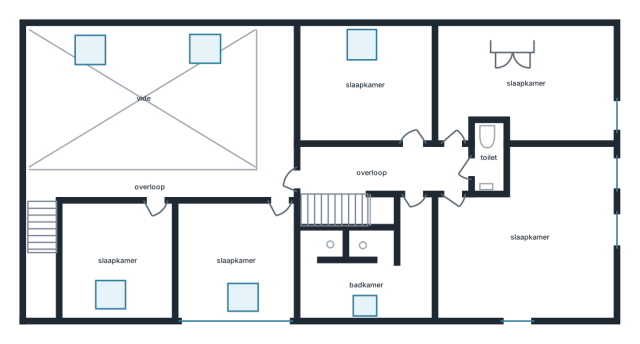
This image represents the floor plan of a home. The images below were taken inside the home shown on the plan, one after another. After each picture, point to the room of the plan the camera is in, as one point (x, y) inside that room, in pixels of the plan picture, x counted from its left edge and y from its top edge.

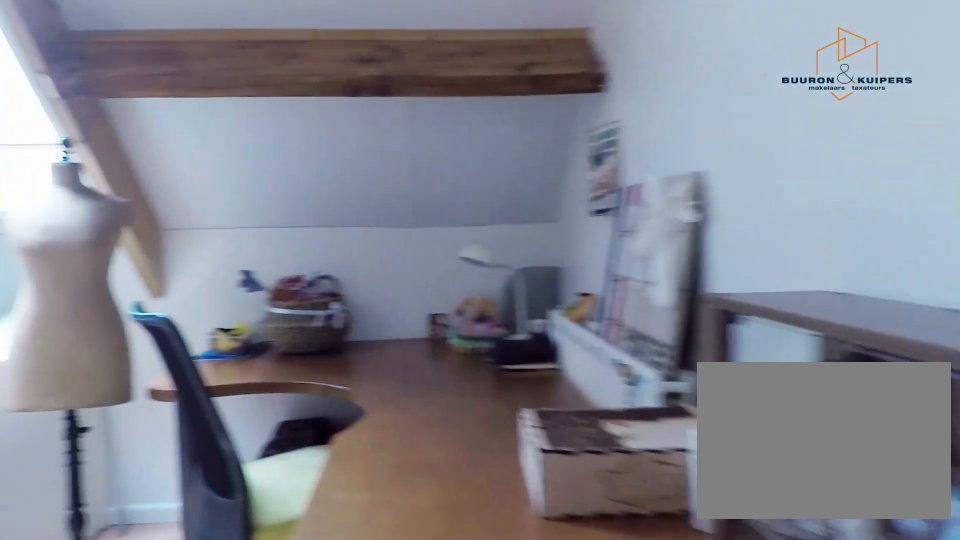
(383, 89)
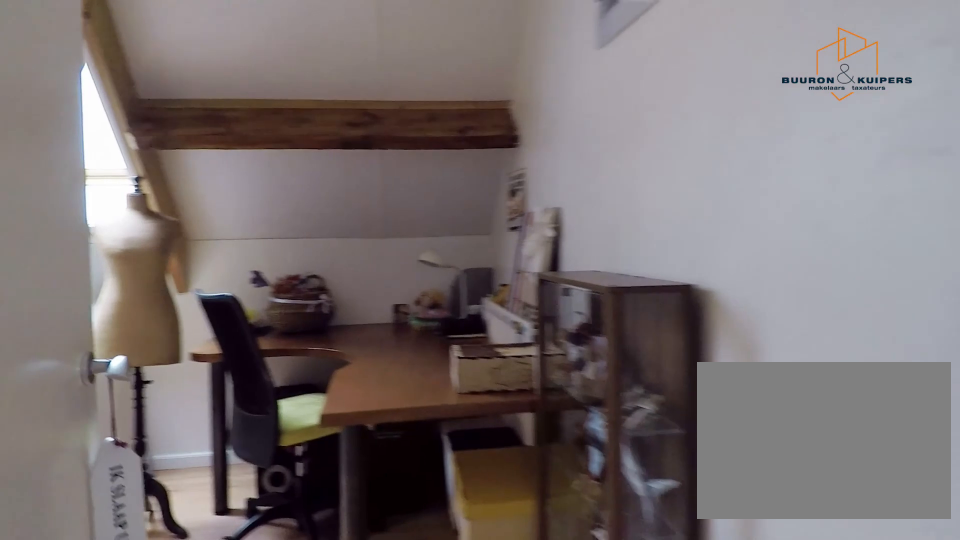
(383, 89)
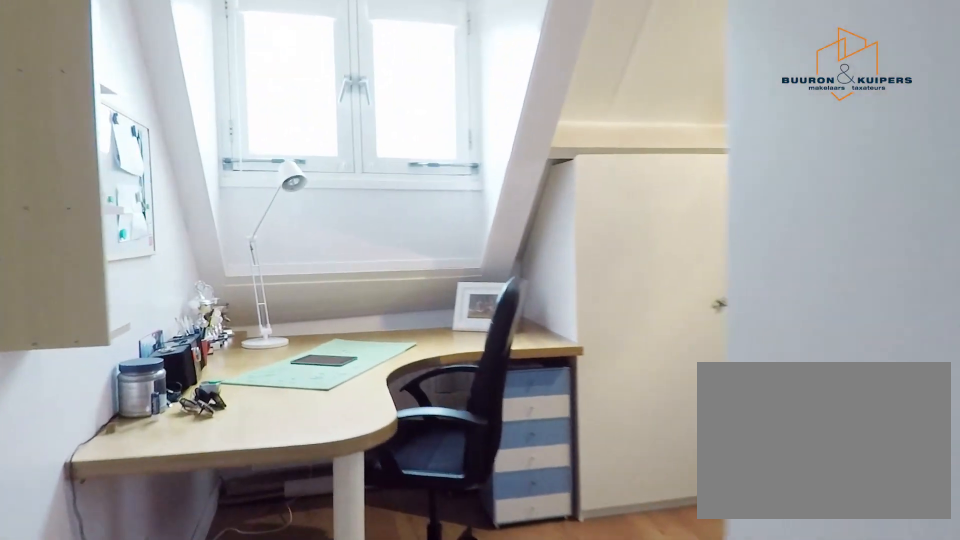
(526, 89)
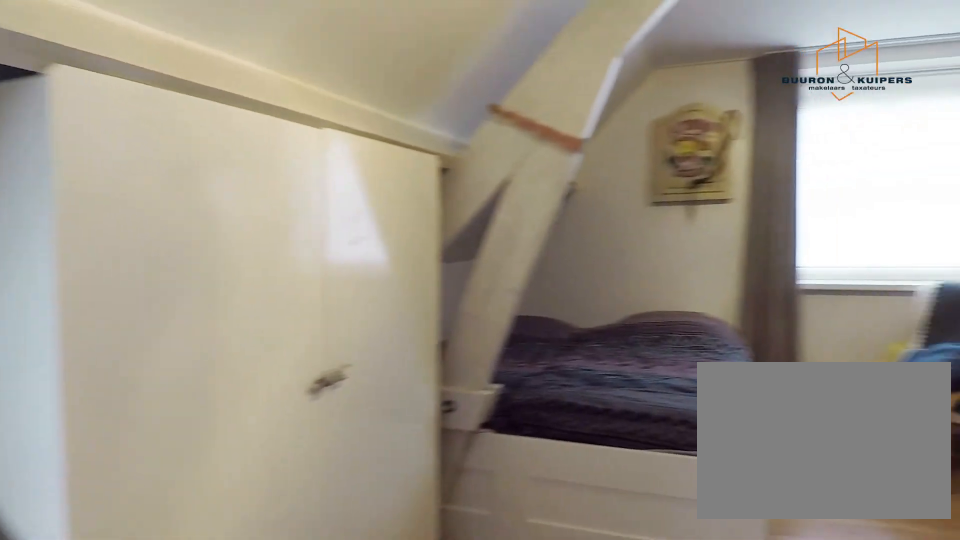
(526, 89)
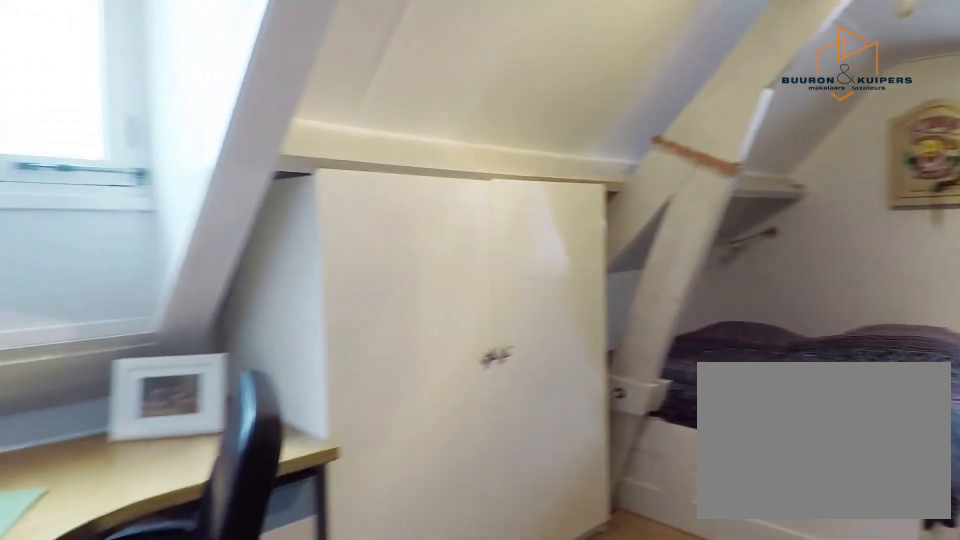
(526, 89)
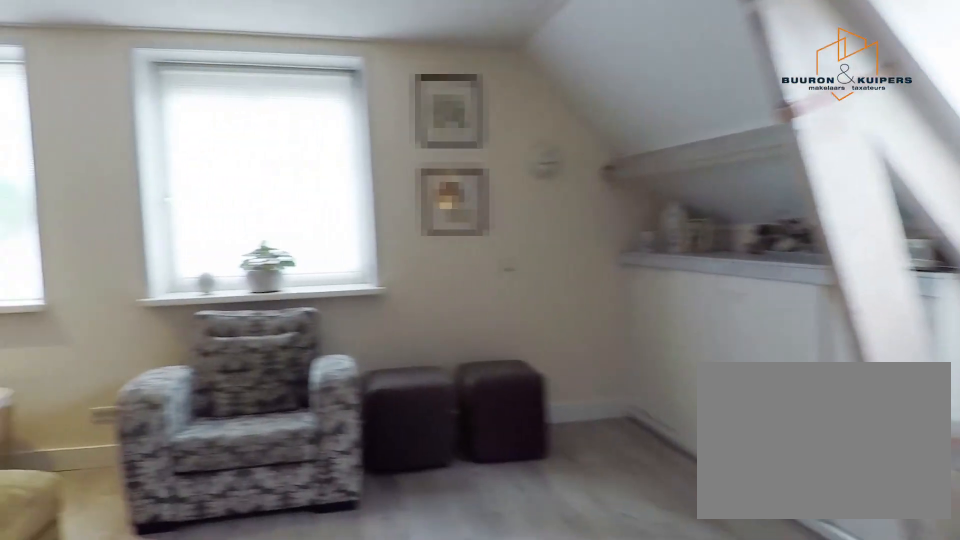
(532, 235)
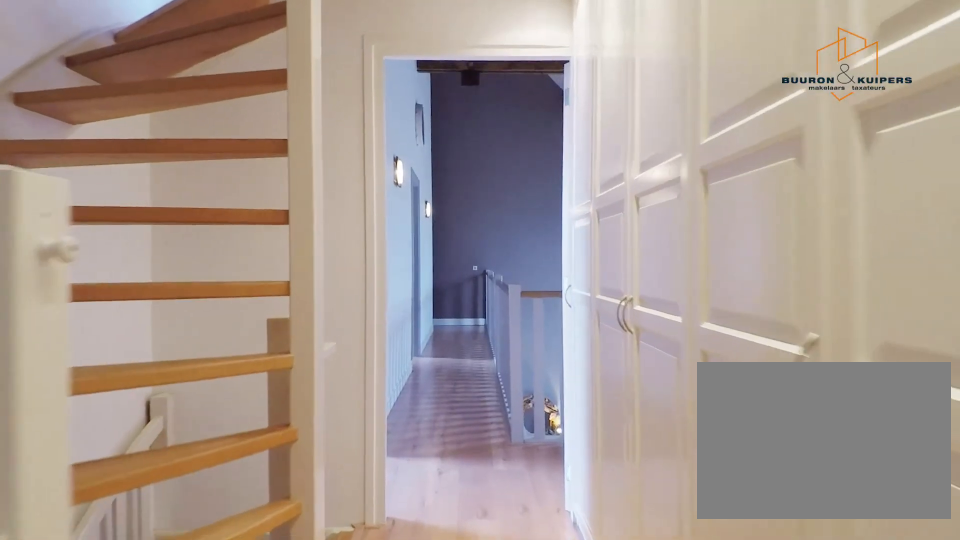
(385, 168)
